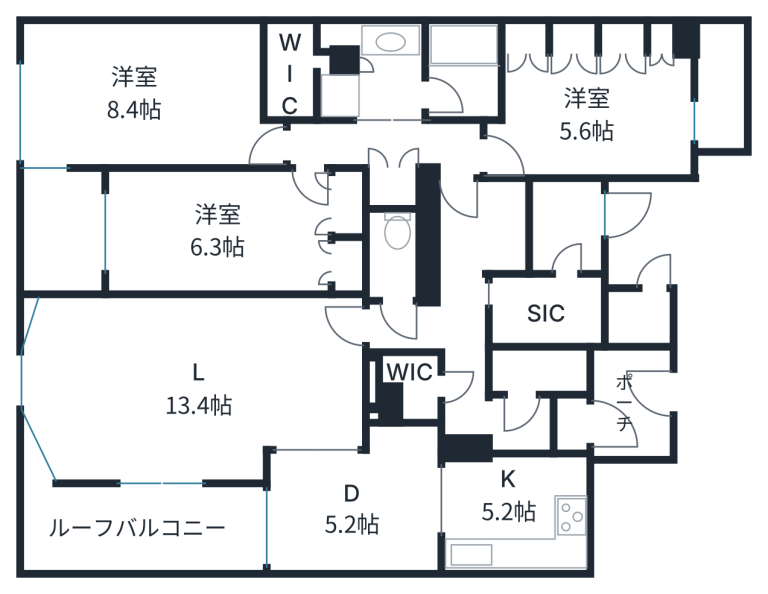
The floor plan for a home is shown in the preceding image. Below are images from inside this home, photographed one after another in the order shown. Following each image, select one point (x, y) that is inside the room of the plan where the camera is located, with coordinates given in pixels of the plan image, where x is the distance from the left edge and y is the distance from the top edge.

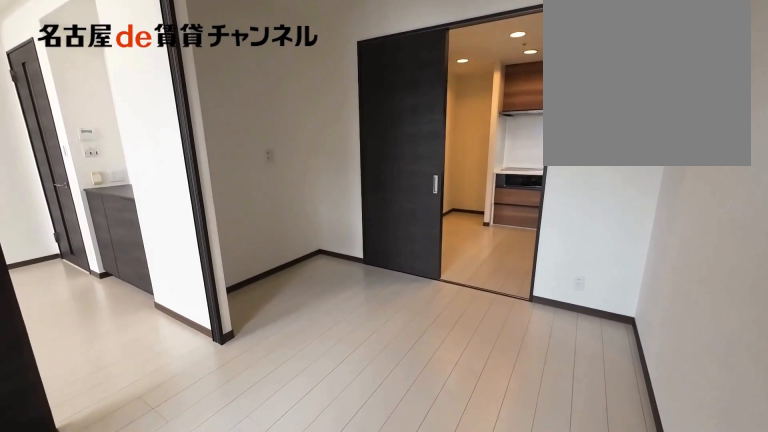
(357, 505)
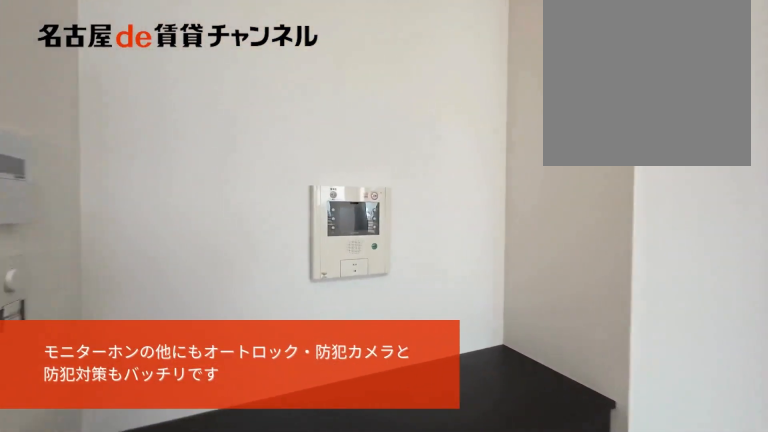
(192, 383)
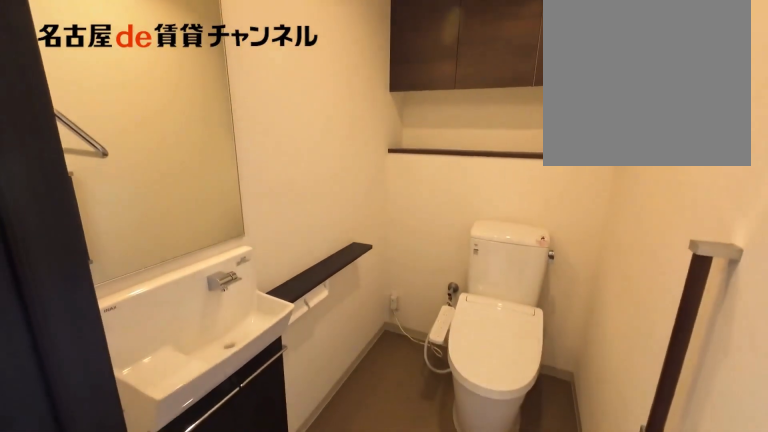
(392, 256)
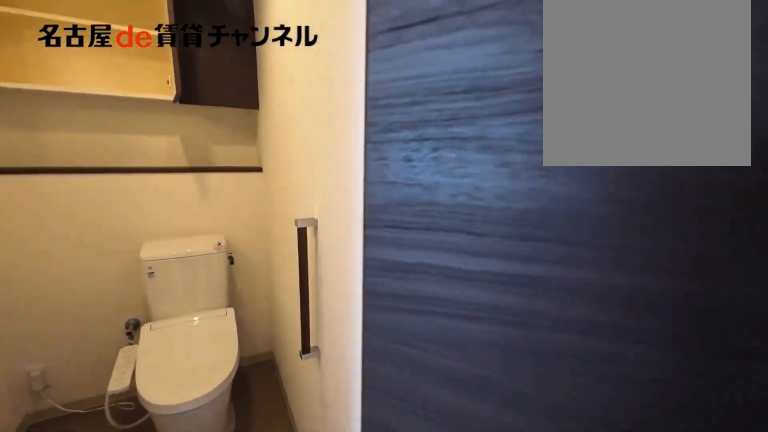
(392, 256)
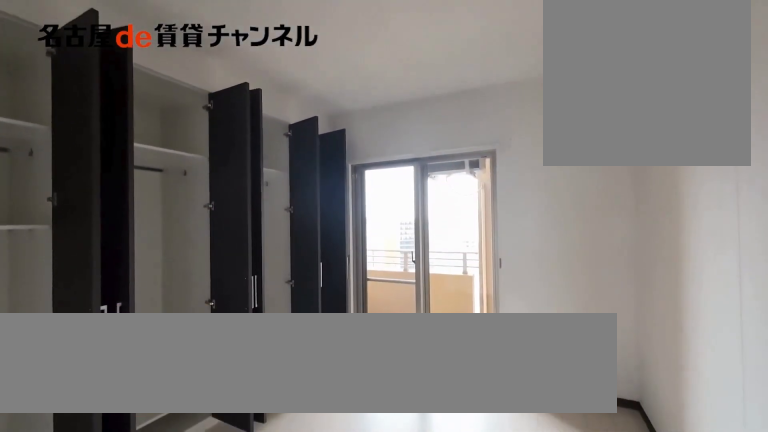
(593, 115)
